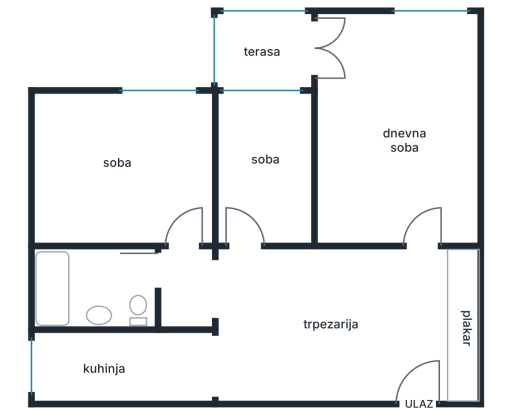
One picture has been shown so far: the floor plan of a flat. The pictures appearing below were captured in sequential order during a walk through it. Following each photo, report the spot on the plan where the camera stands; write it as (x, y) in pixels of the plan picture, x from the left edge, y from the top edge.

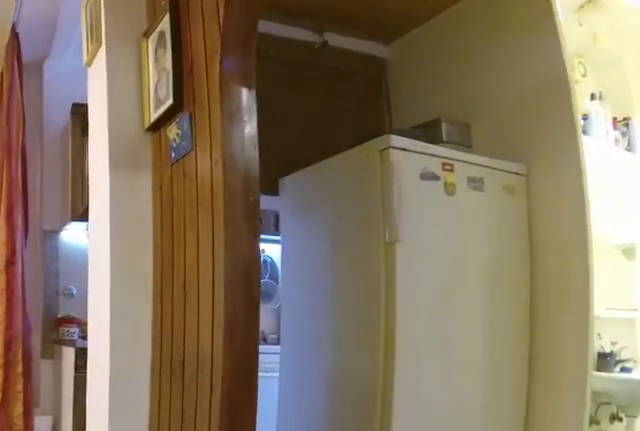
(247, 227)
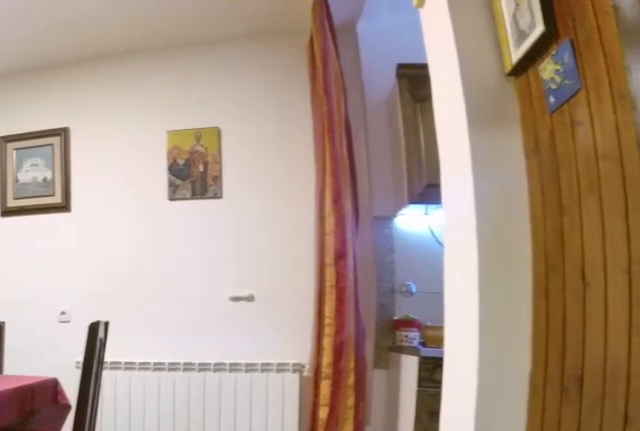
(239, 240)
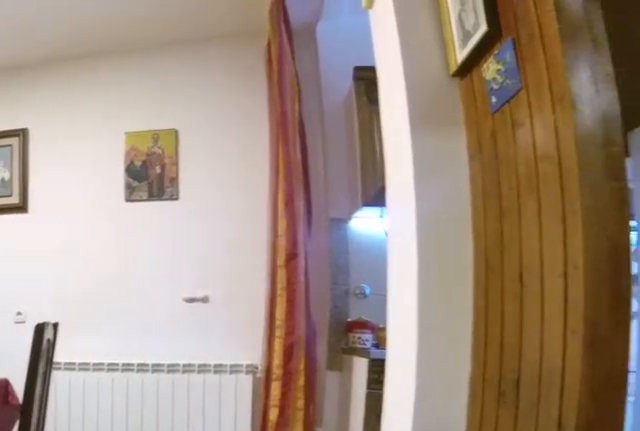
(241, 241)
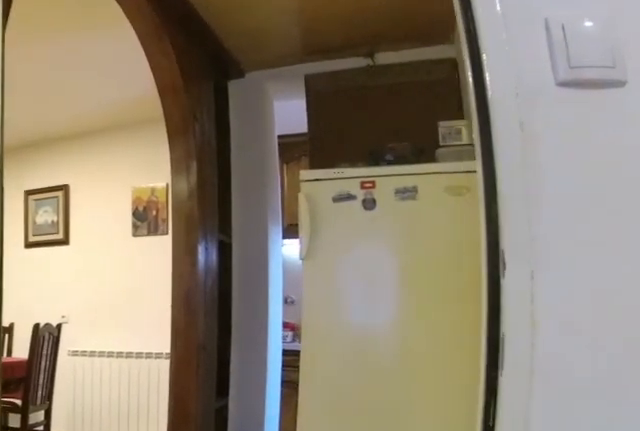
(174, 196)
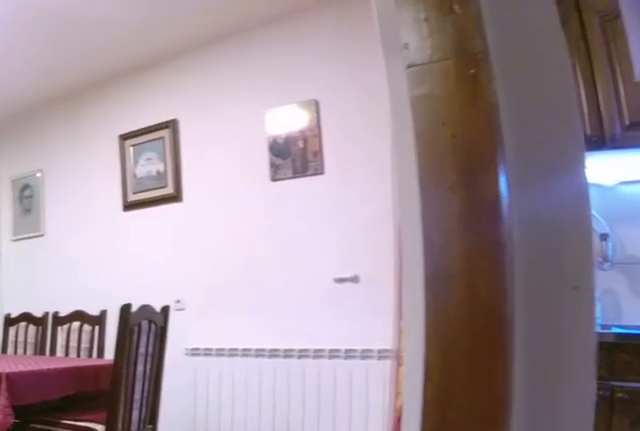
(177, 270)
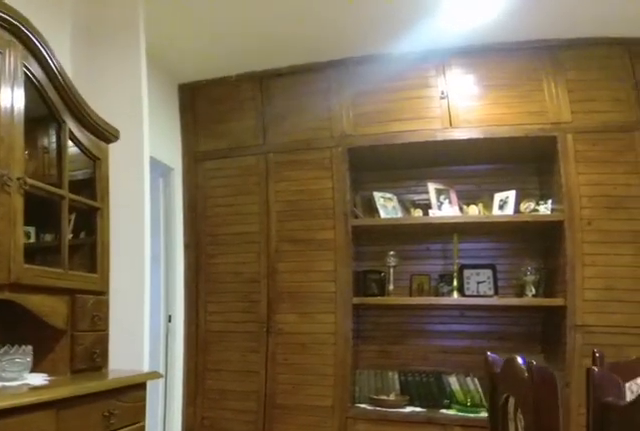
(289, 329)
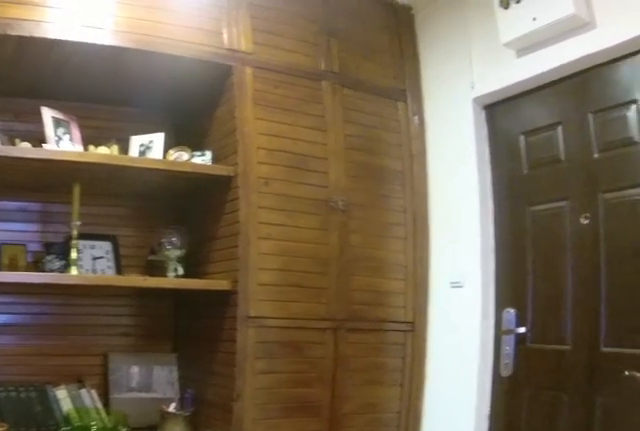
(348, 330)
